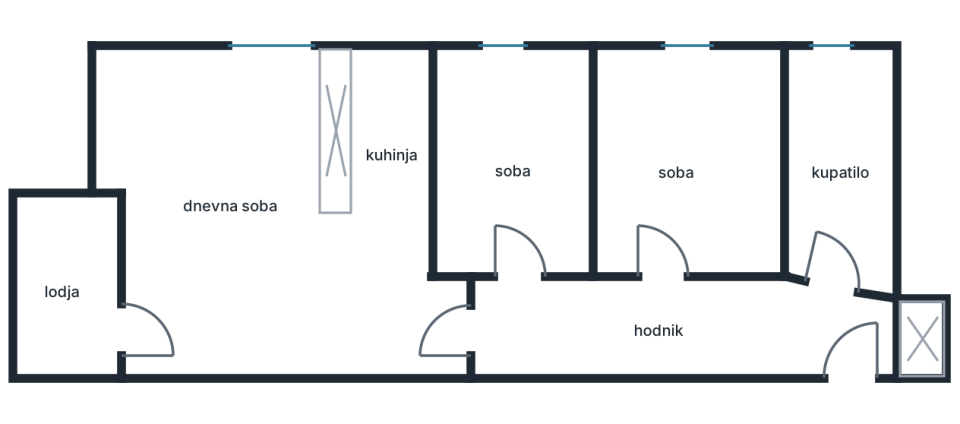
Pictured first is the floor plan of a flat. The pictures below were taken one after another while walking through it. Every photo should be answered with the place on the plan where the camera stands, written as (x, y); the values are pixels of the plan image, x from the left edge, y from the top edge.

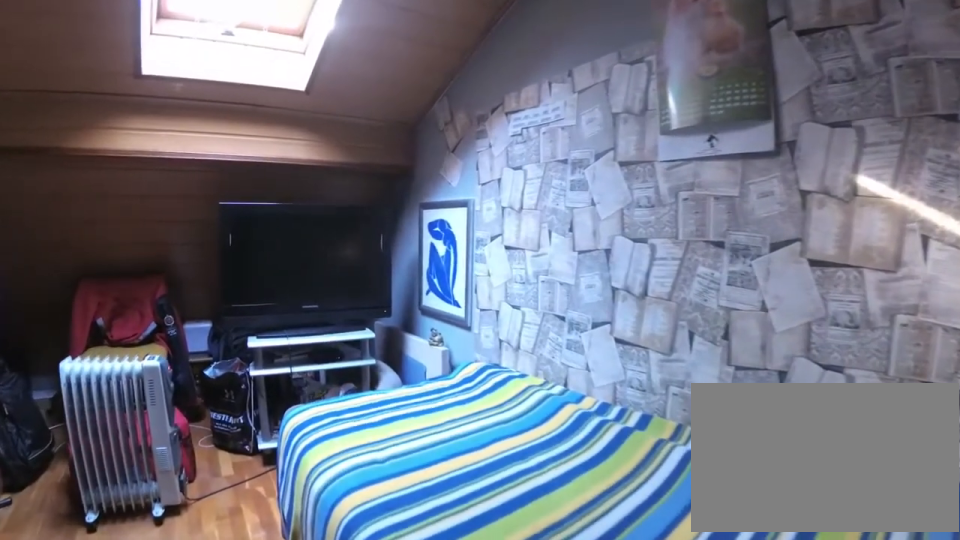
(518, 250)
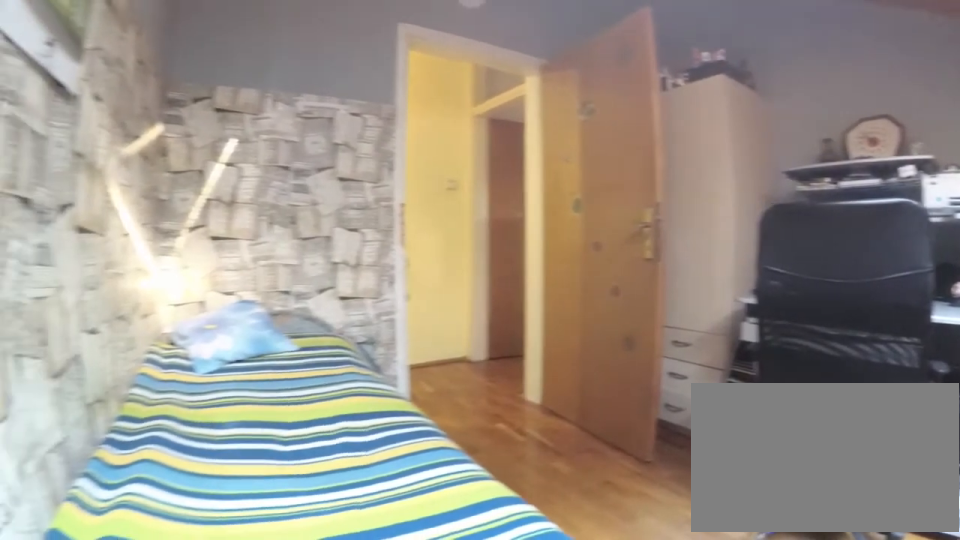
(567, 104)
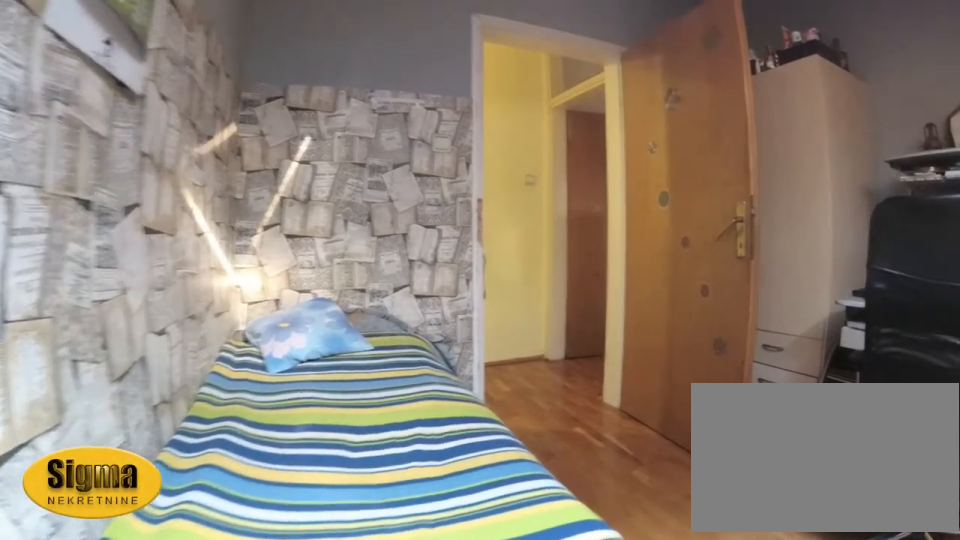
(543, 108)
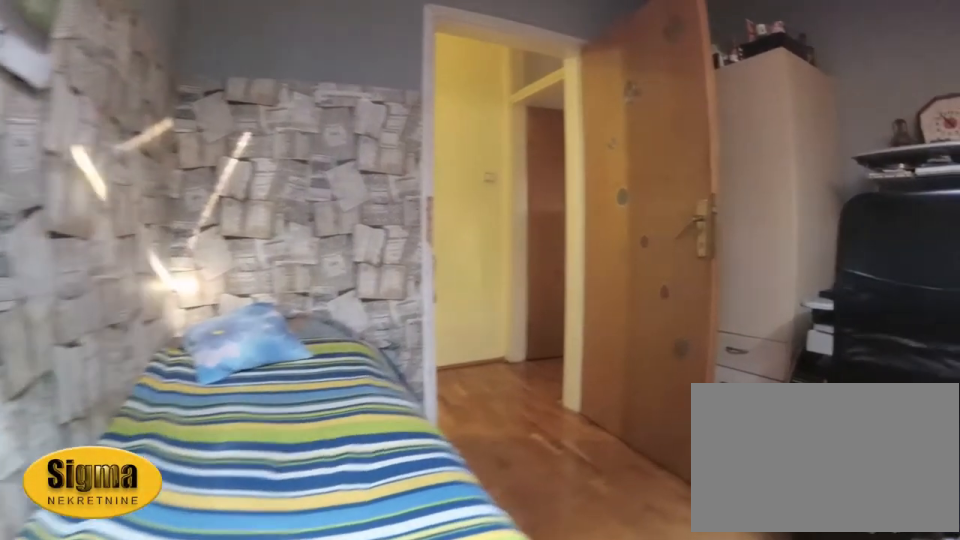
(540, 115)
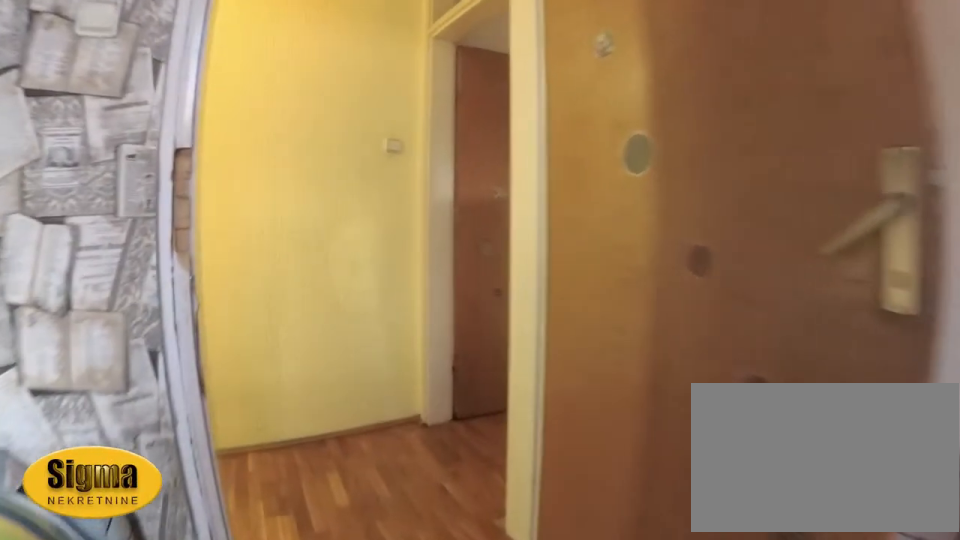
(522, 182)
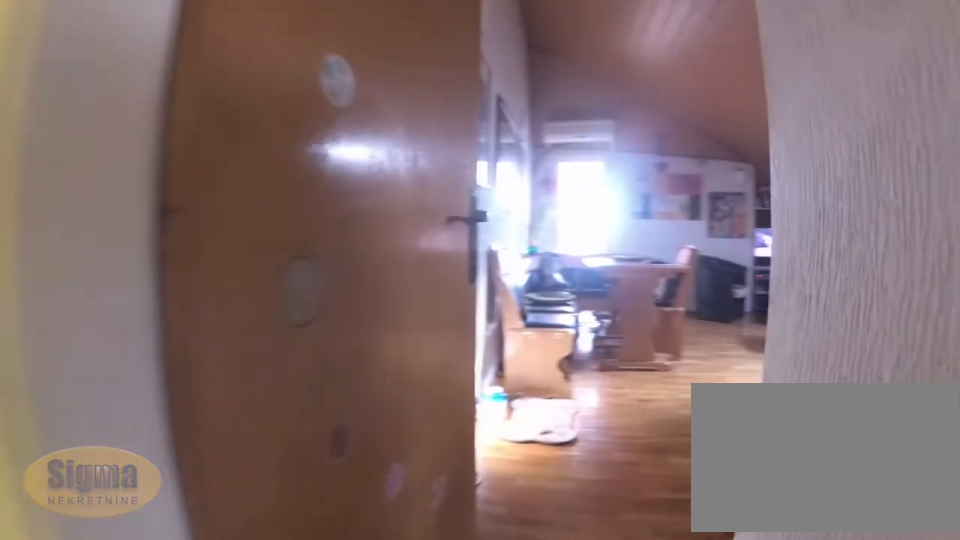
(517, 308)
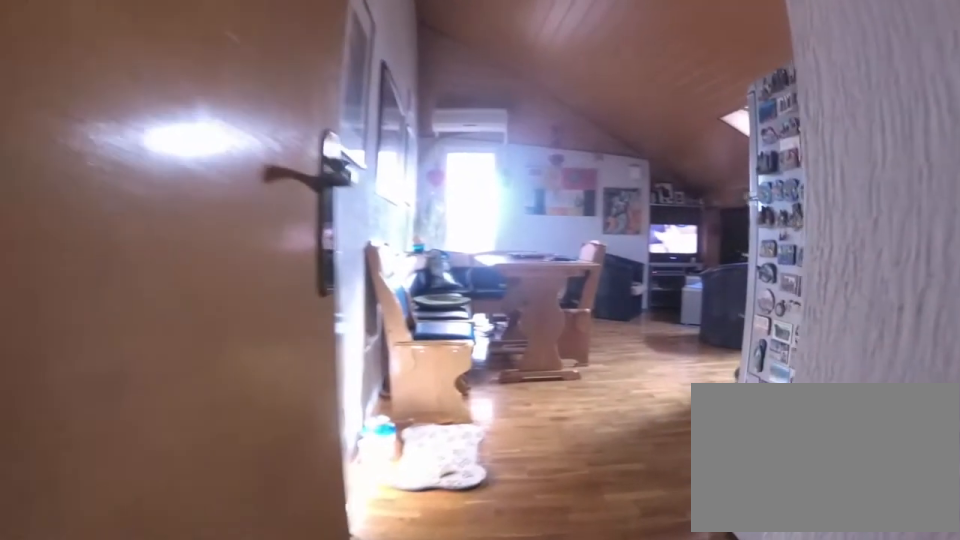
(504, 330)
